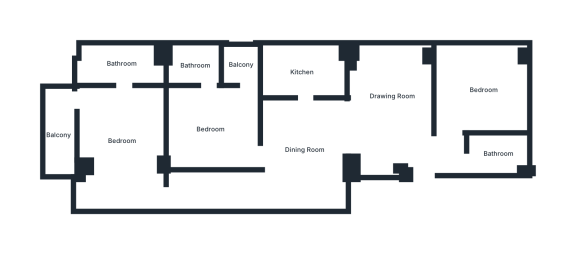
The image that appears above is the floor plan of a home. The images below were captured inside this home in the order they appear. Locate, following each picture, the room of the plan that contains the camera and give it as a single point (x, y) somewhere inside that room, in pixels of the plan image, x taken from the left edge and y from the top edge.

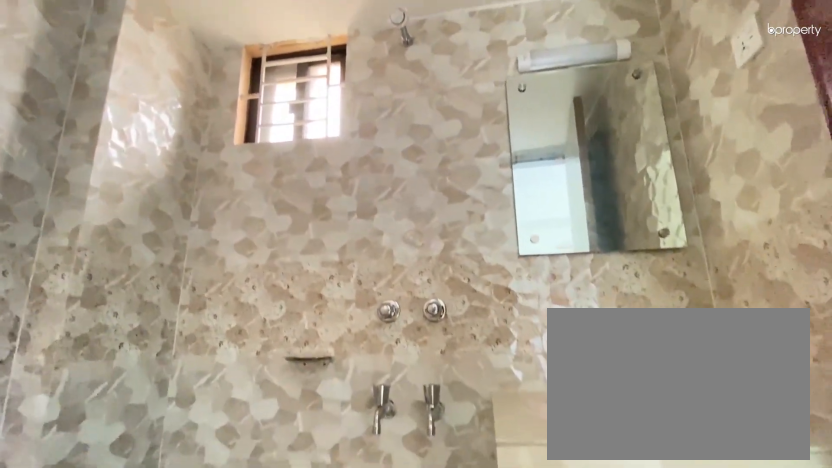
(193, 66)
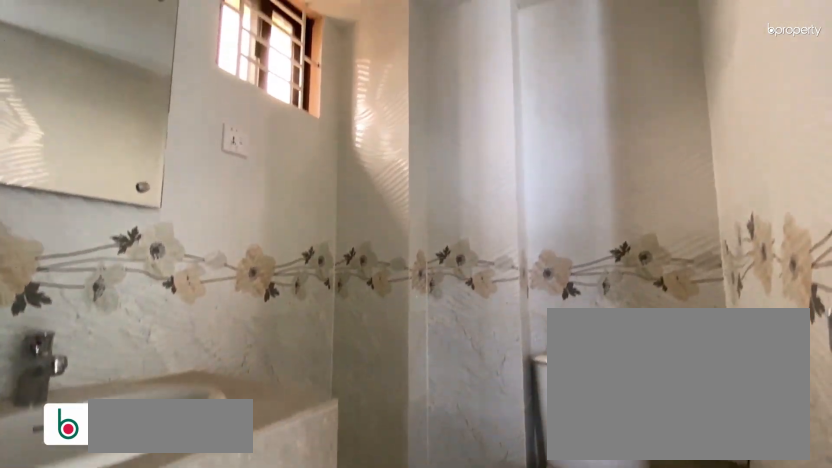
(121, 64)
